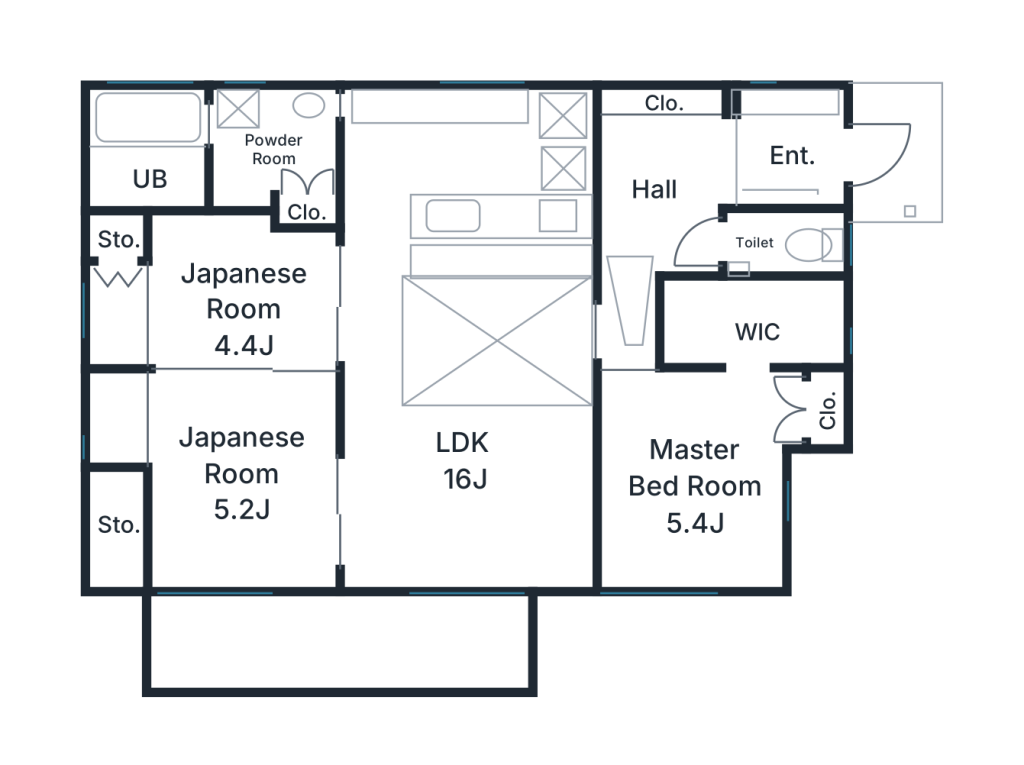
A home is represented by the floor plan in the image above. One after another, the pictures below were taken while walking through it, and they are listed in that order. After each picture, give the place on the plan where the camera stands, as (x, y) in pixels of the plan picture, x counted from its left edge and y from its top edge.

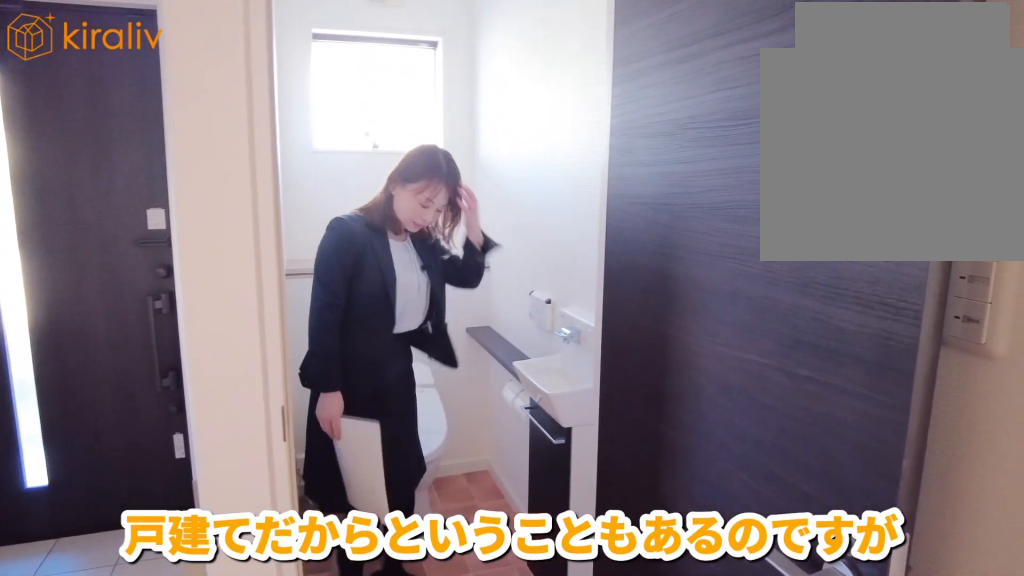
(746, 255)
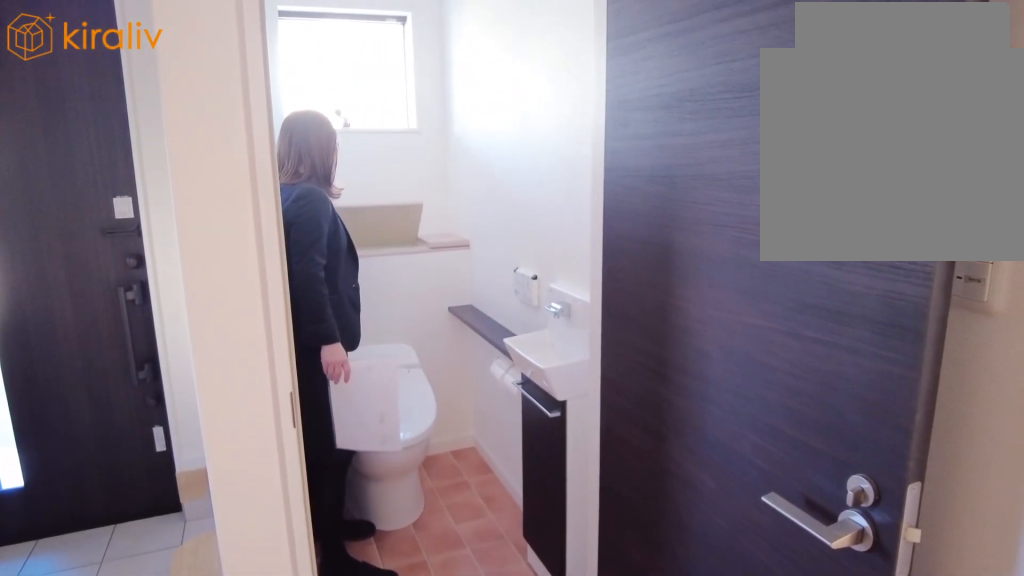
(735, 255)
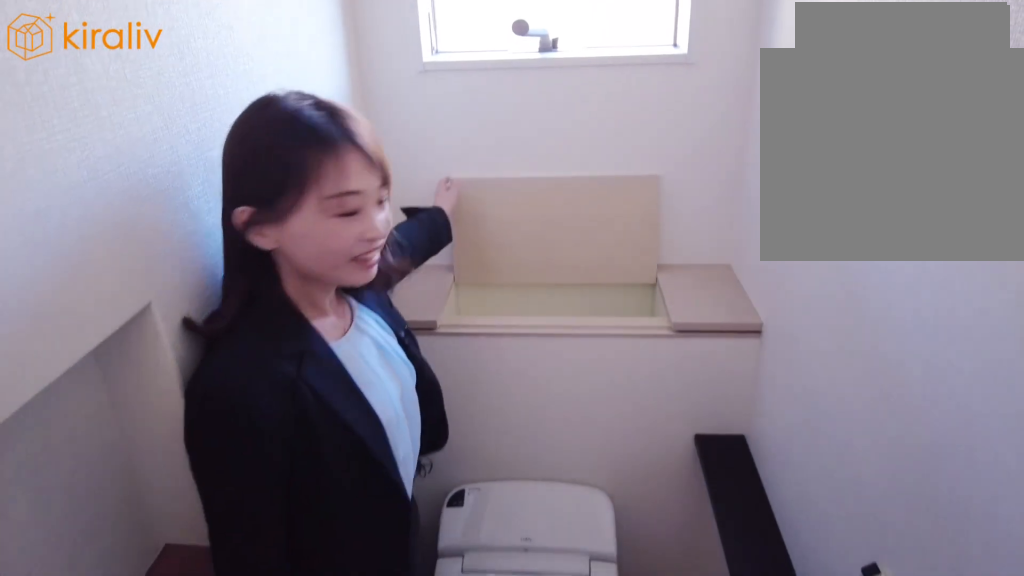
(720, 259)
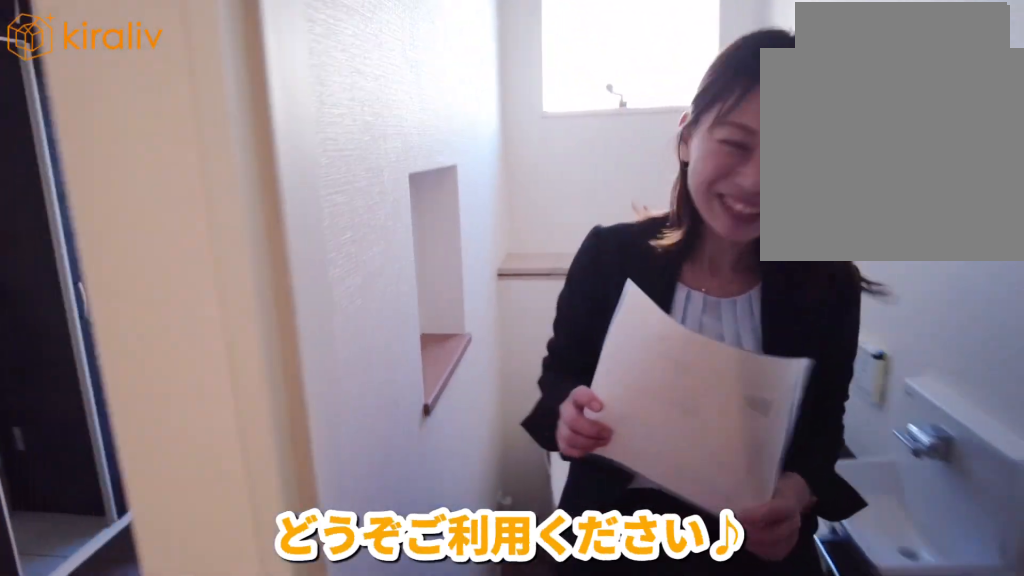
(688, 259)
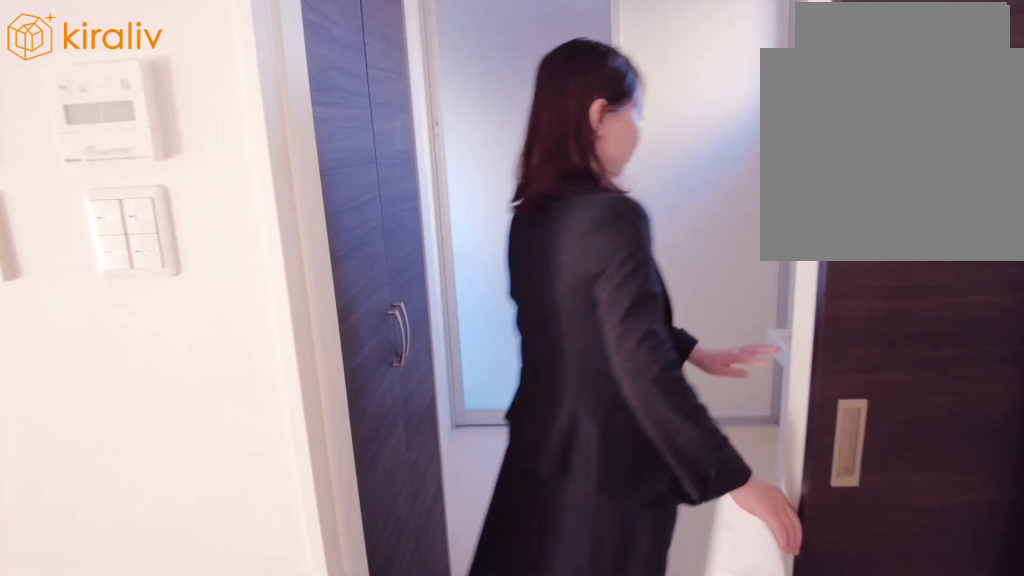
(316, 182)
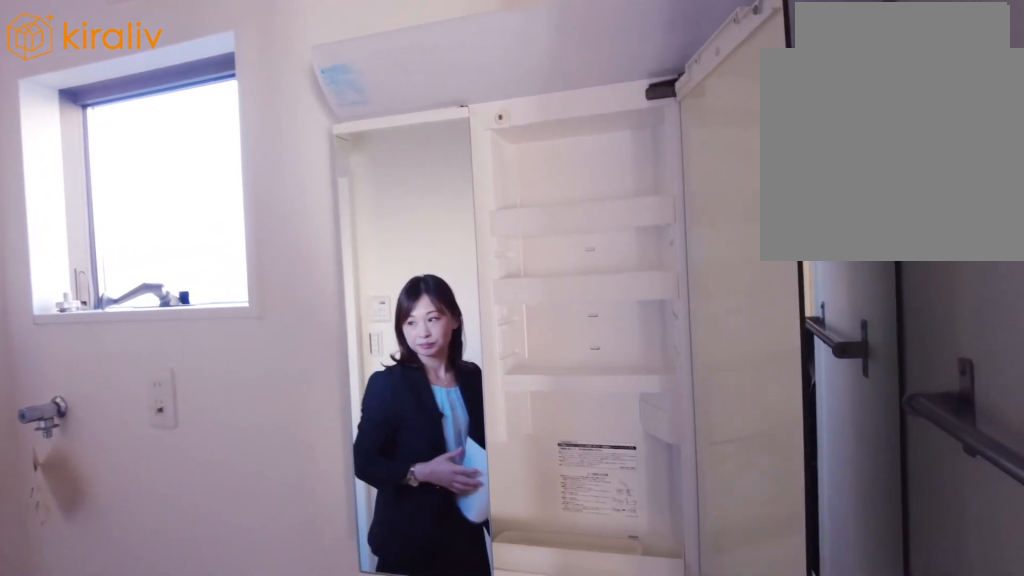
(249, 177)
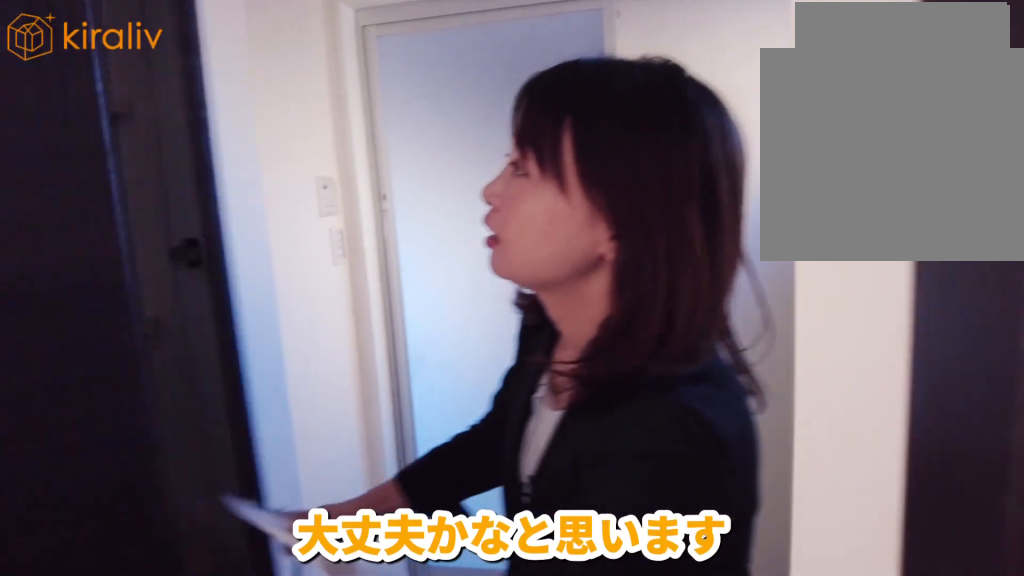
(235, 172)
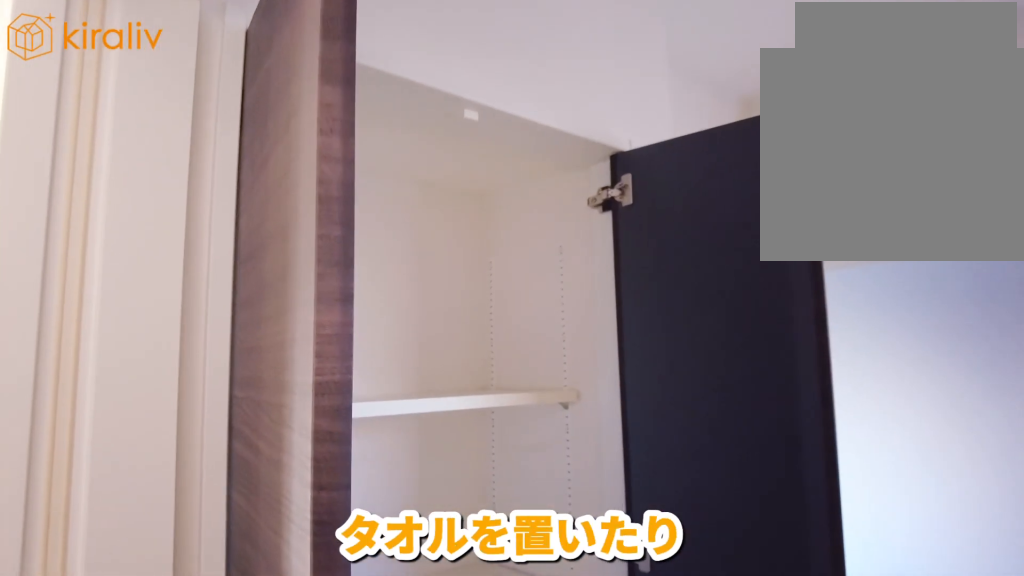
(232, 177)
